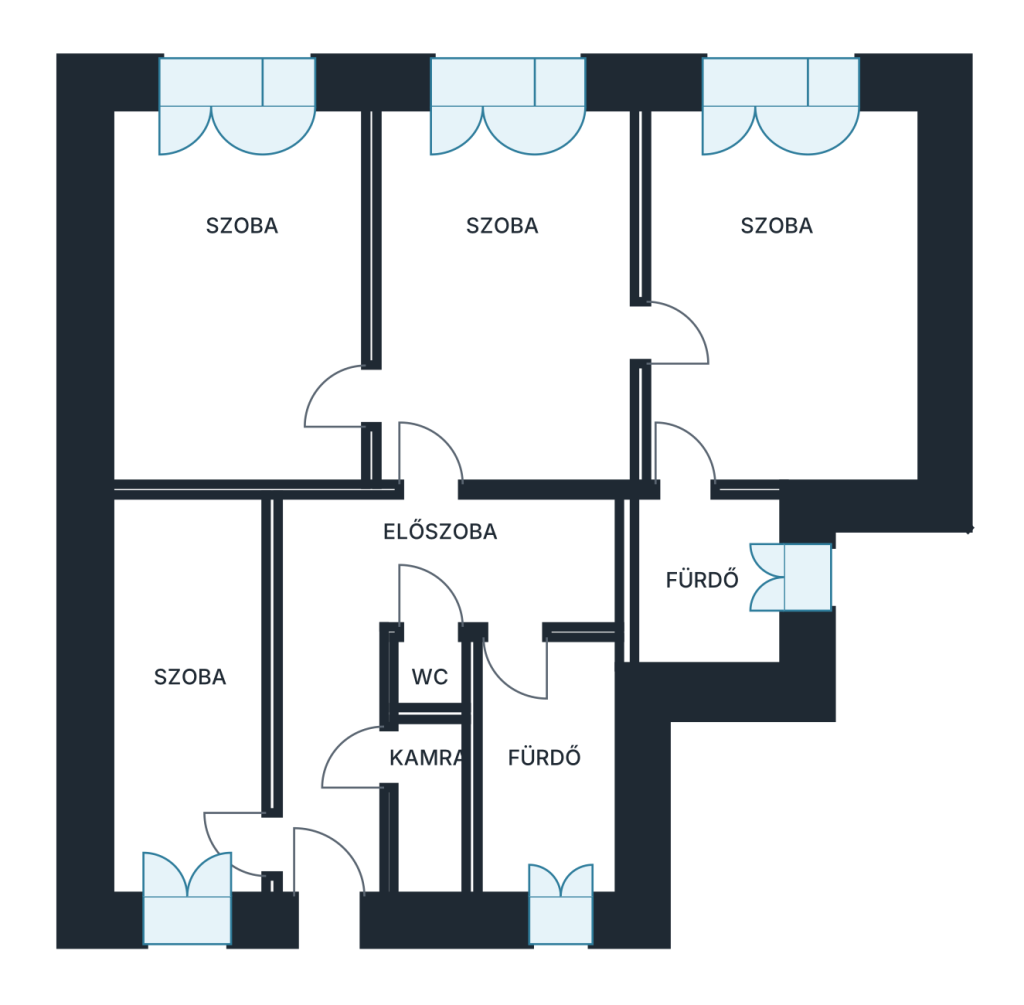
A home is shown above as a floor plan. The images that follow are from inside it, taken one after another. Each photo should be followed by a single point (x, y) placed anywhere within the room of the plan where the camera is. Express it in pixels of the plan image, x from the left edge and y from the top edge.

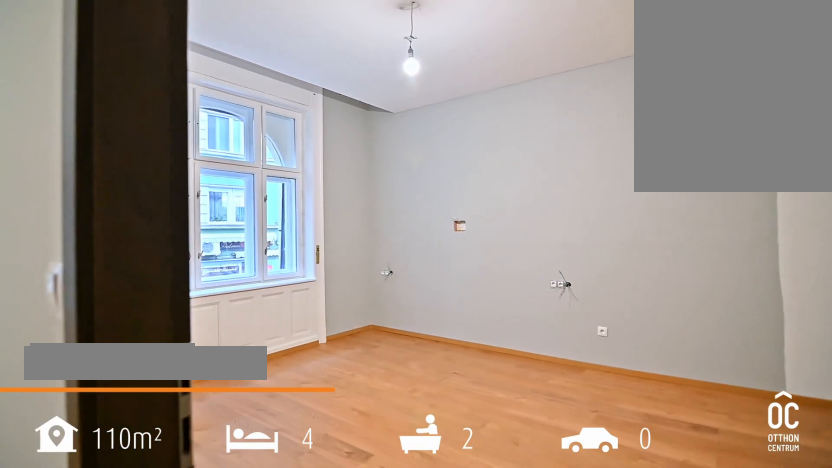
(784, 301)
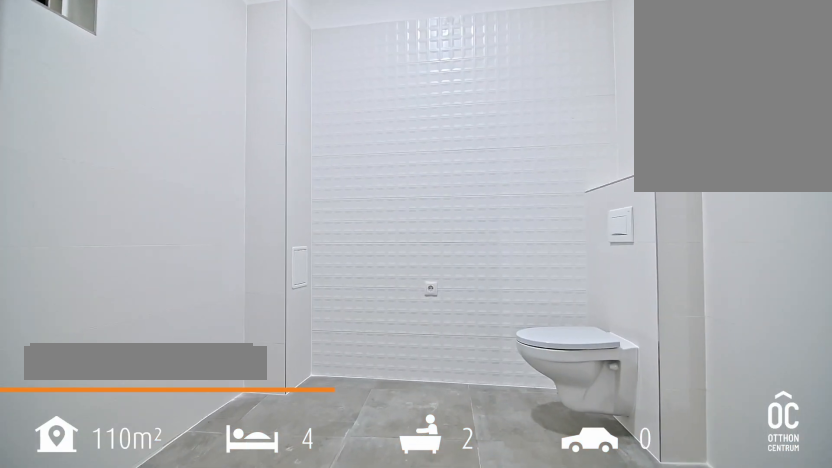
(697, 581)
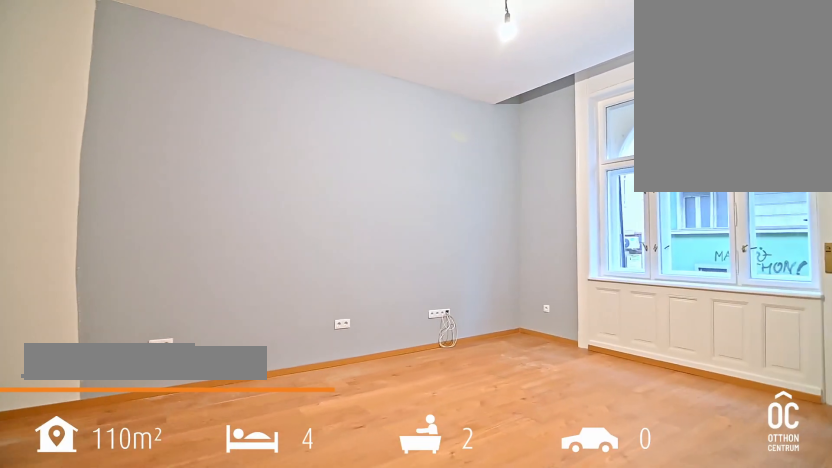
(233, 303)
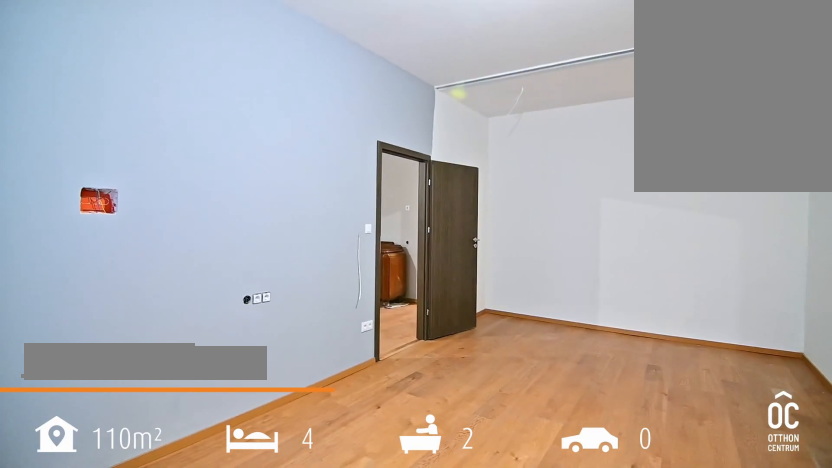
(233, 303)
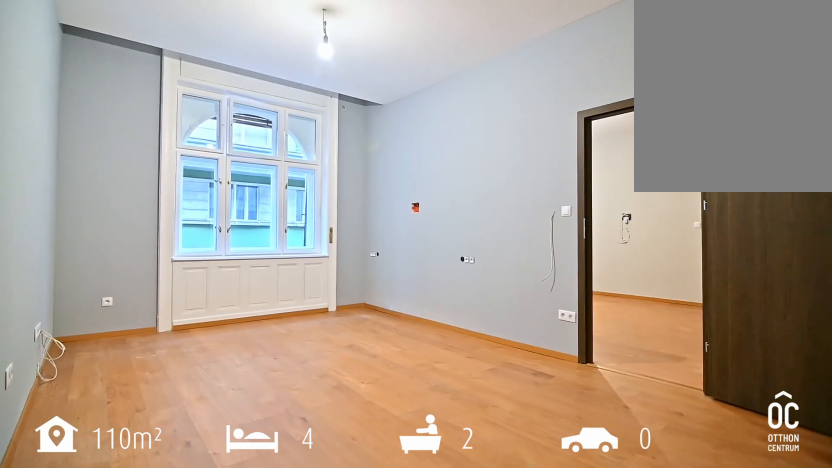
(233, 304)
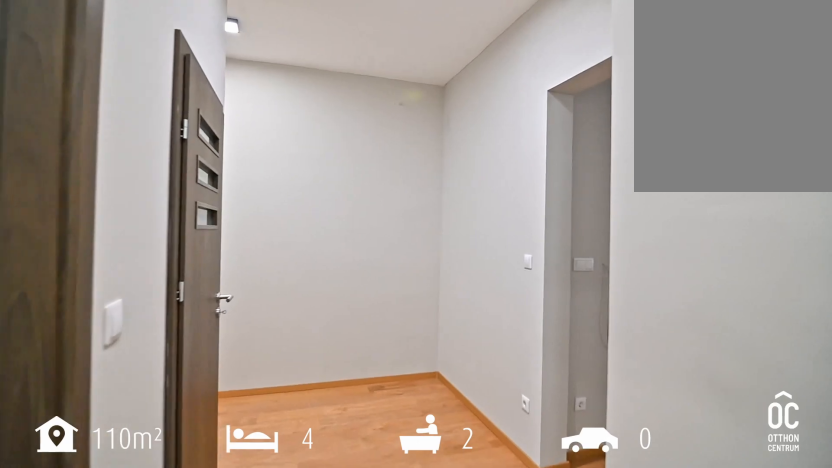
(339, 568)
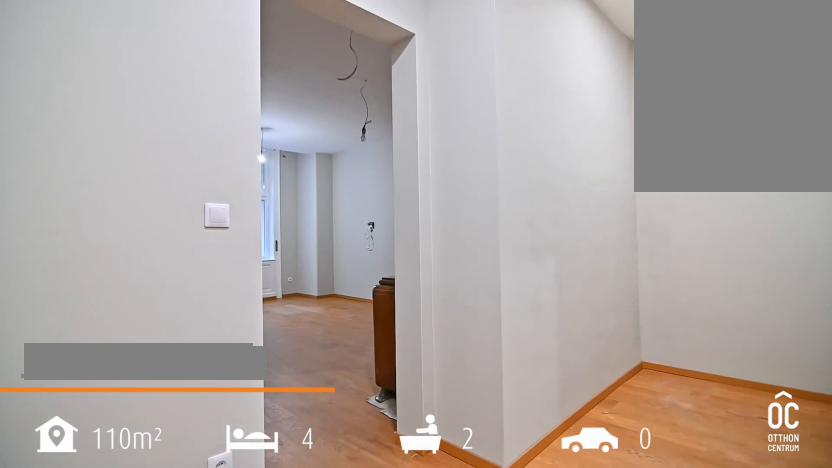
(339, 568)
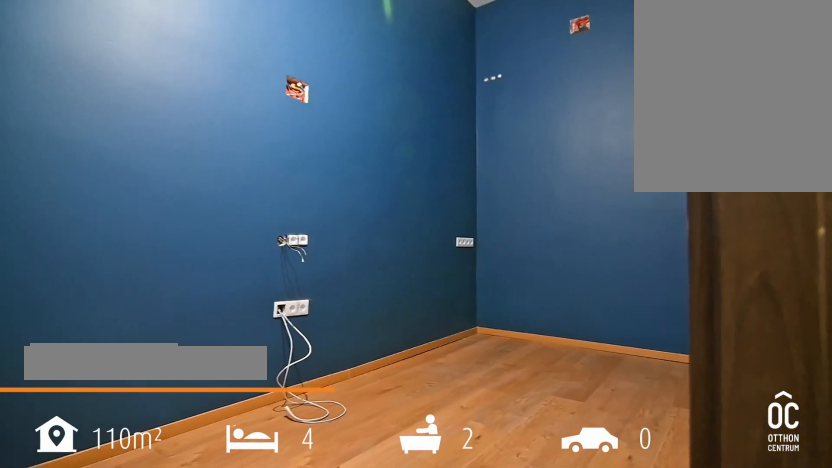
(185, 701)
